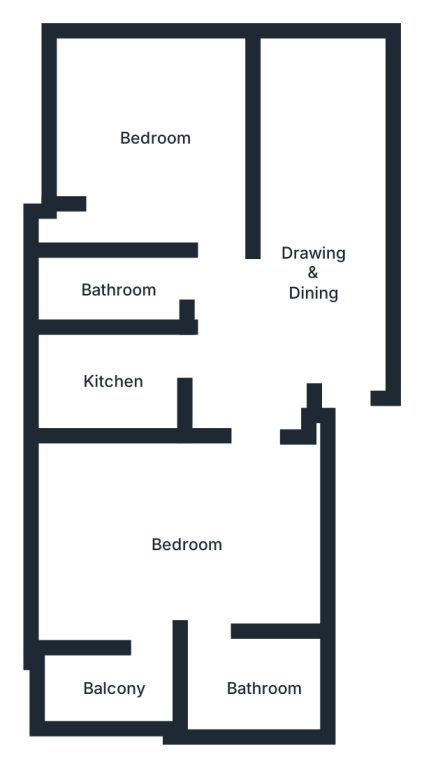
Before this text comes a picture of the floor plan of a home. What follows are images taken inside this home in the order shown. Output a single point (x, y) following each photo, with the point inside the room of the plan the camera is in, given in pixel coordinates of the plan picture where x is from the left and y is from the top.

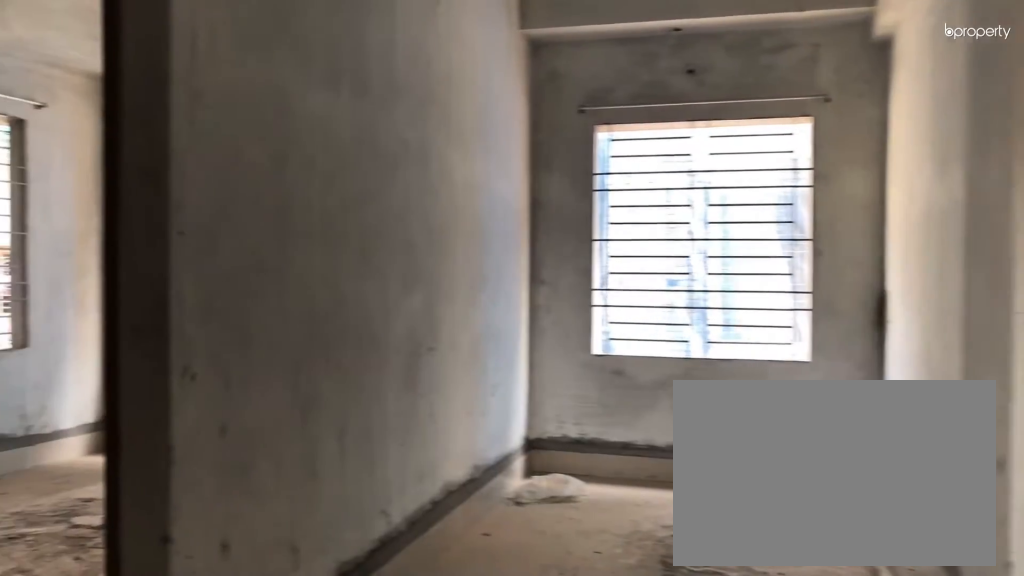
(307, 262)
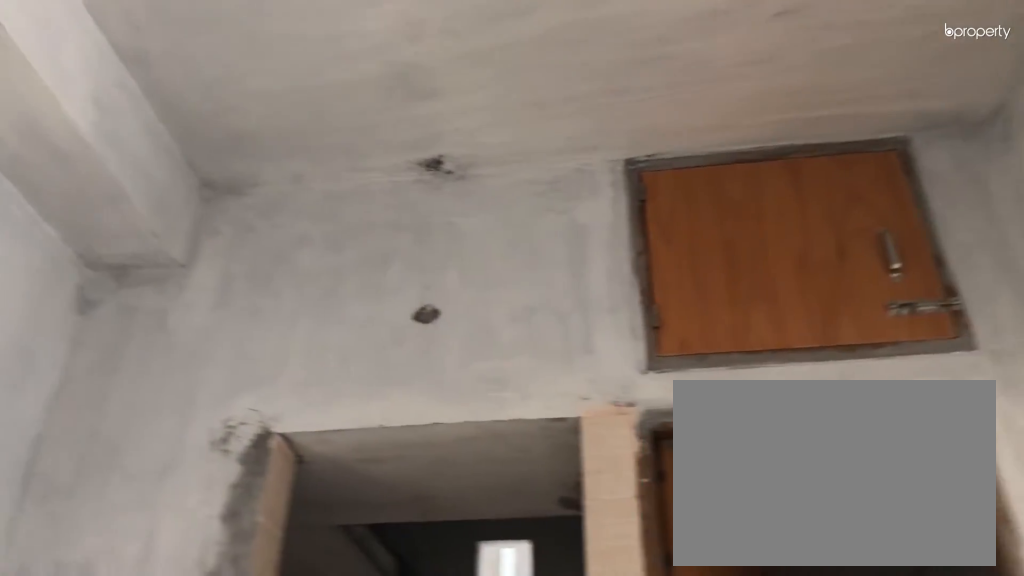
(309, 262)
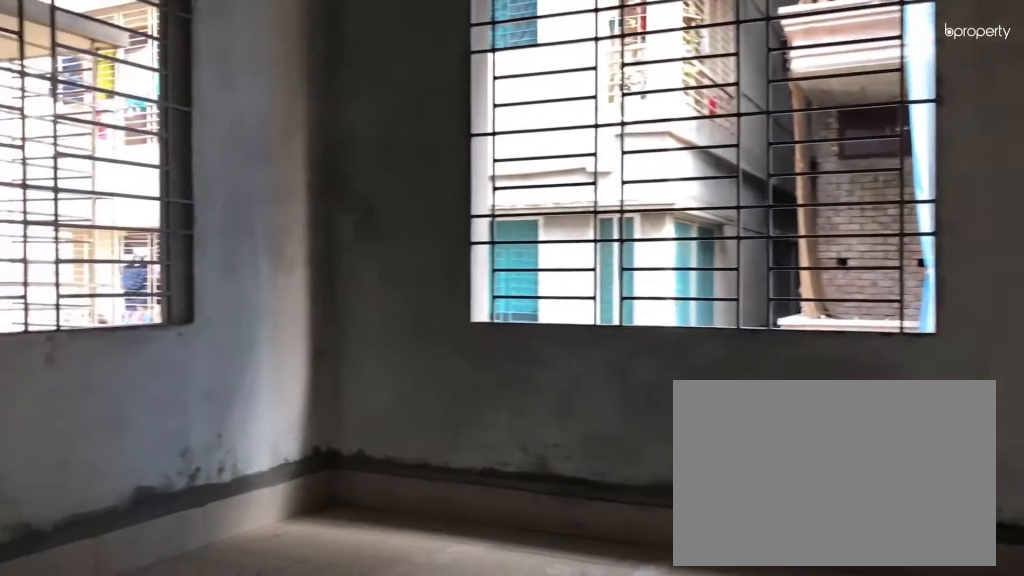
(146, 127)
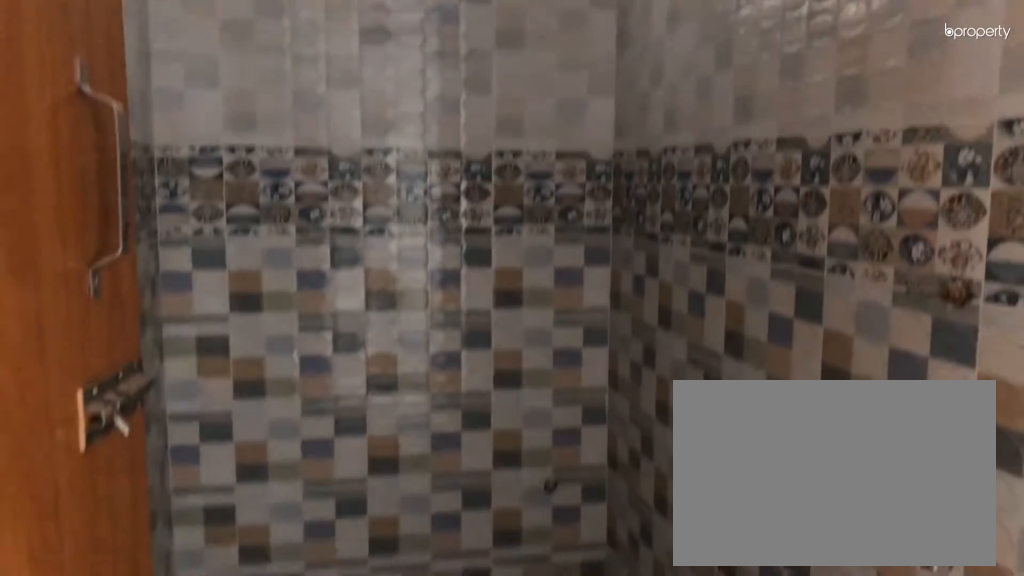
(118, 286)
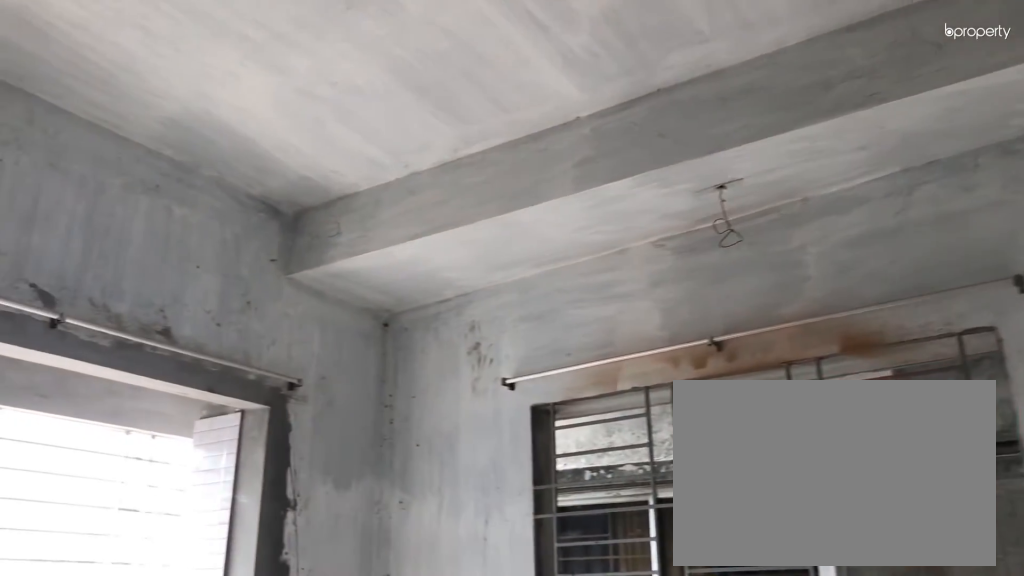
(195, 538)
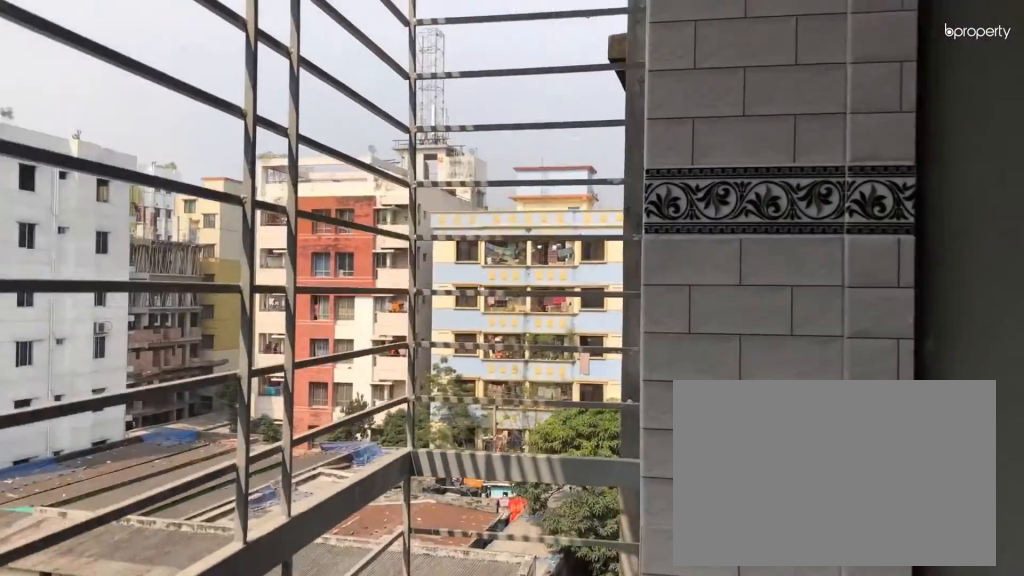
(112, 682)
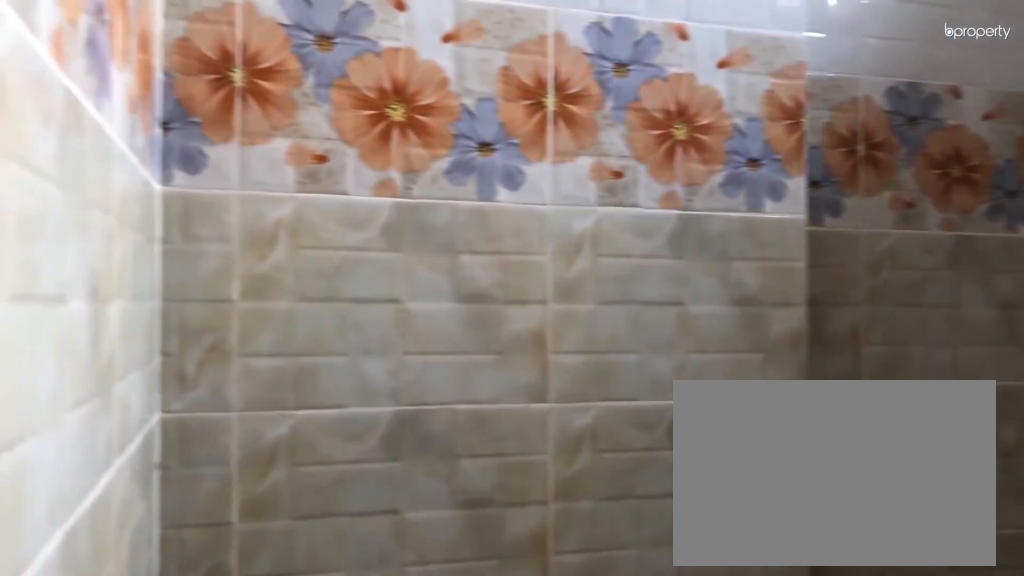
(266, 683)
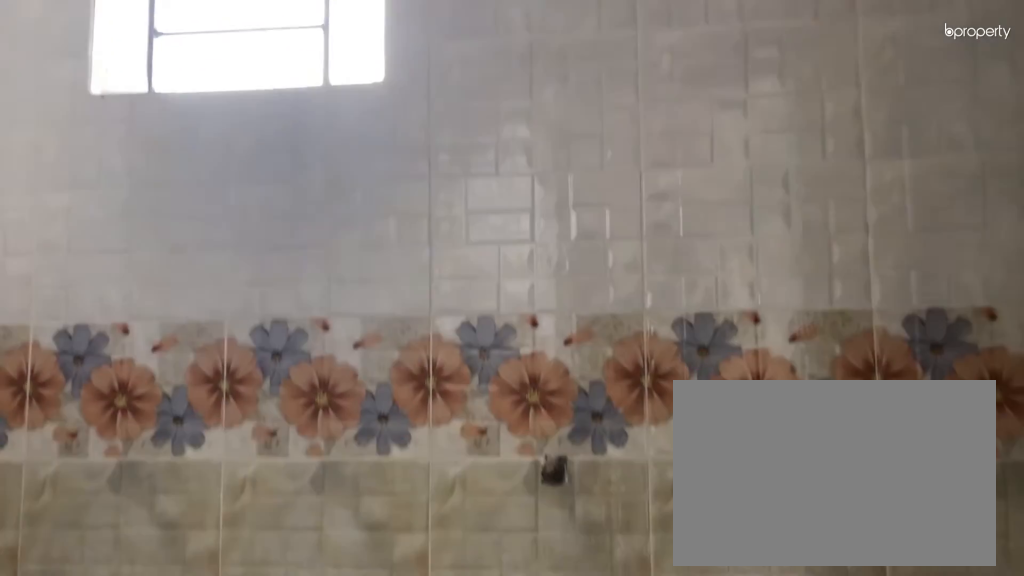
(266, 683)
